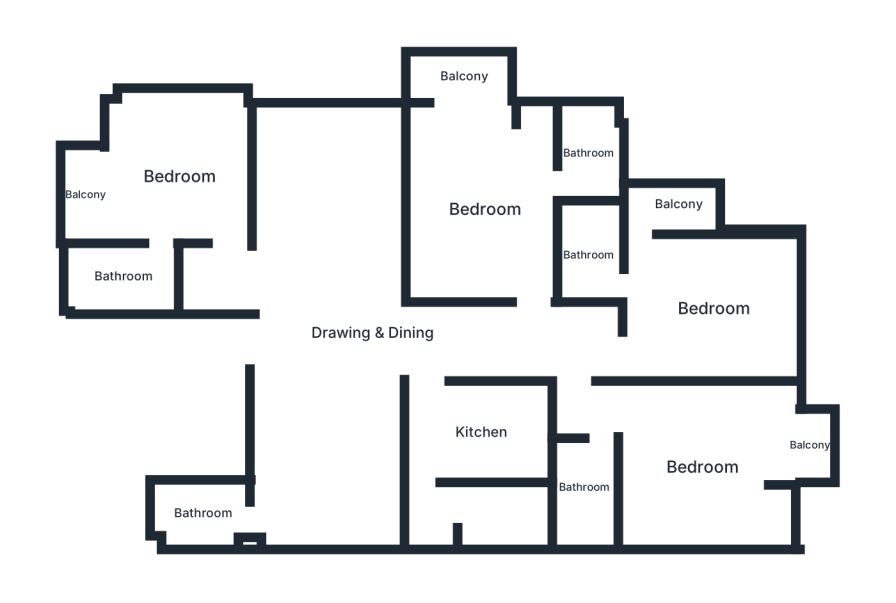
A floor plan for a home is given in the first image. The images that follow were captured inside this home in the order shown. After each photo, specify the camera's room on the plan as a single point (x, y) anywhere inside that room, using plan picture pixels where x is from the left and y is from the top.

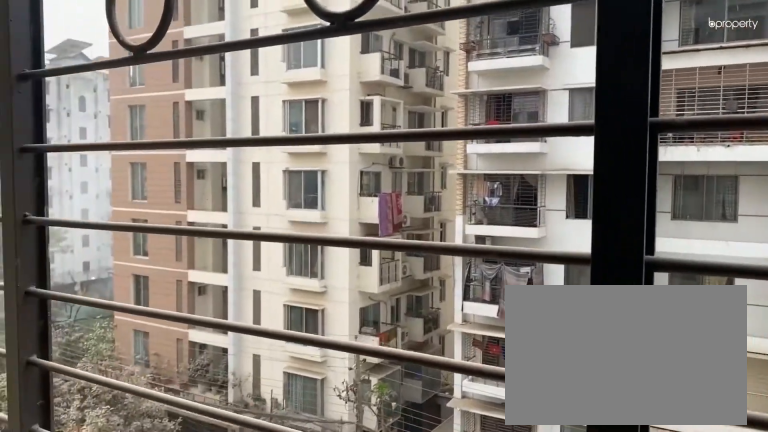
(464, 77)
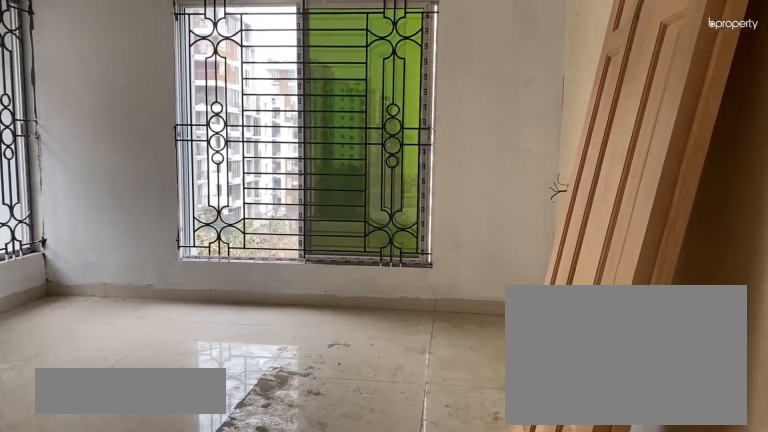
(712, 309)
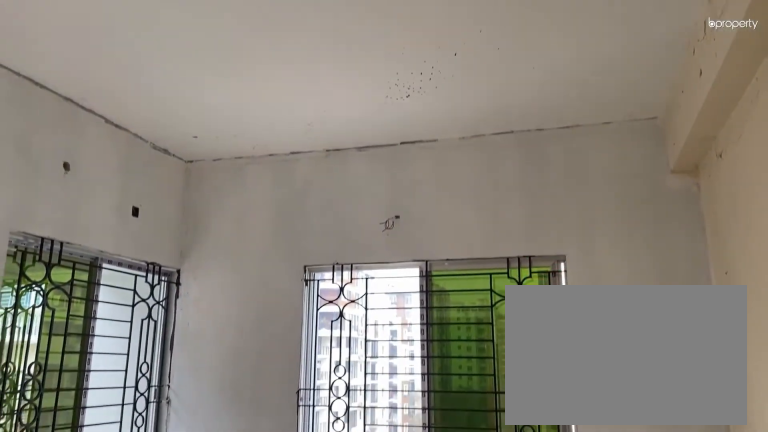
(712, 309)
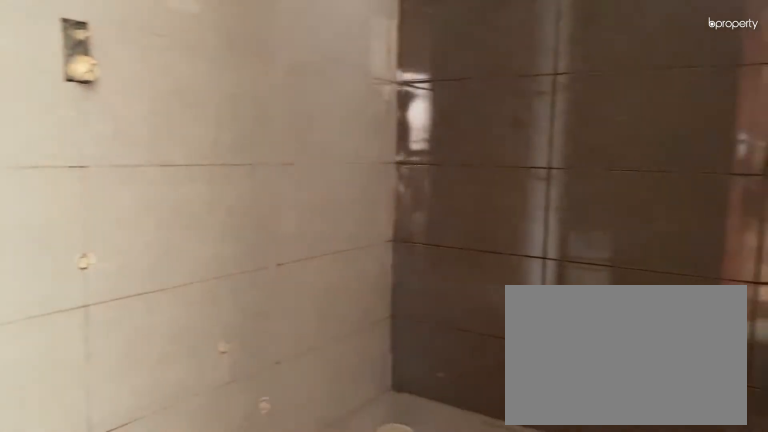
(589, 255)
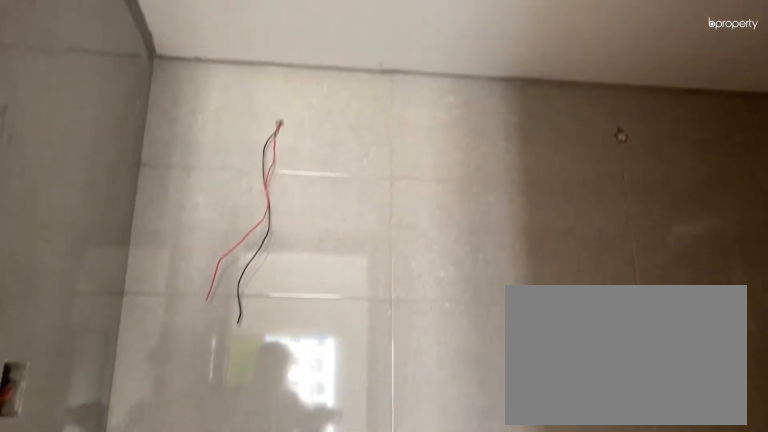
(589, 255)
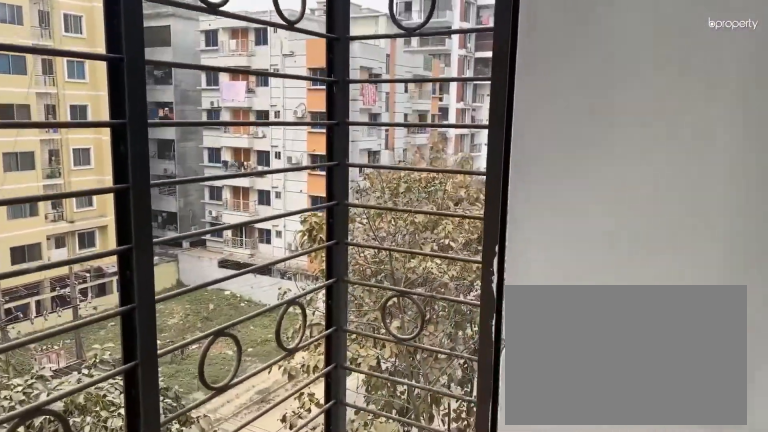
(679, 205)
